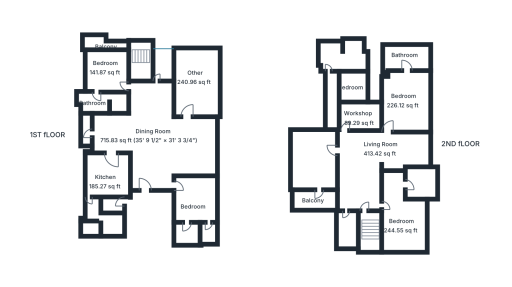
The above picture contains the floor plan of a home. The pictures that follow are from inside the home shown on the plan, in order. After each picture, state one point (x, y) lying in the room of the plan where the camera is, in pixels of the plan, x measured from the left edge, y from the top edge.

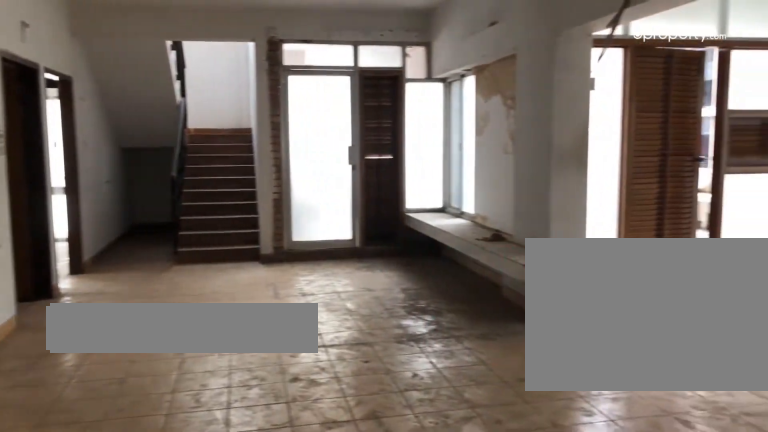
(145, 136)
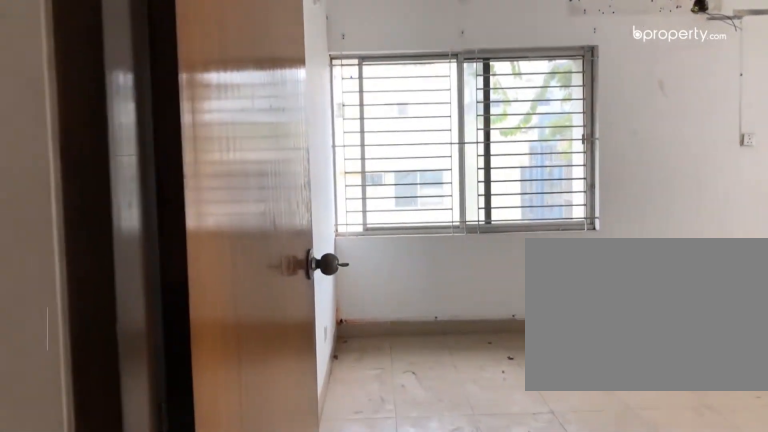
(407, 223)
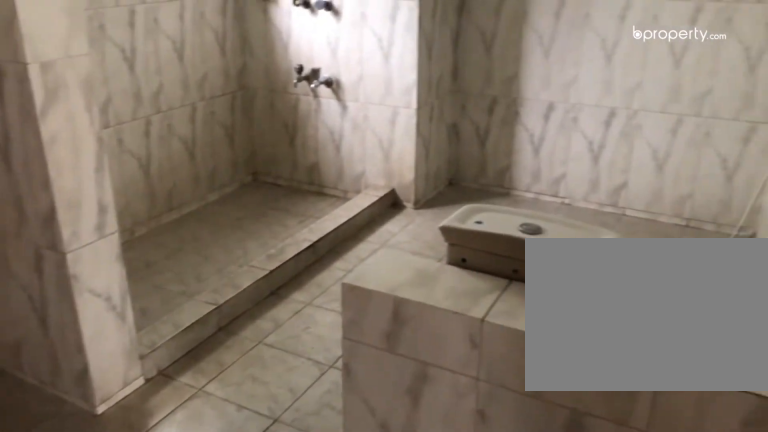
(336, 53)
